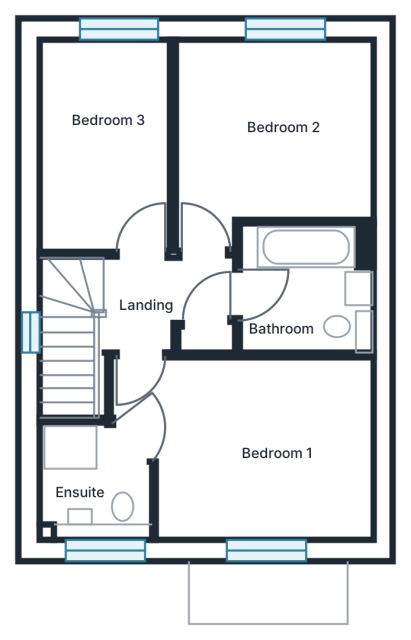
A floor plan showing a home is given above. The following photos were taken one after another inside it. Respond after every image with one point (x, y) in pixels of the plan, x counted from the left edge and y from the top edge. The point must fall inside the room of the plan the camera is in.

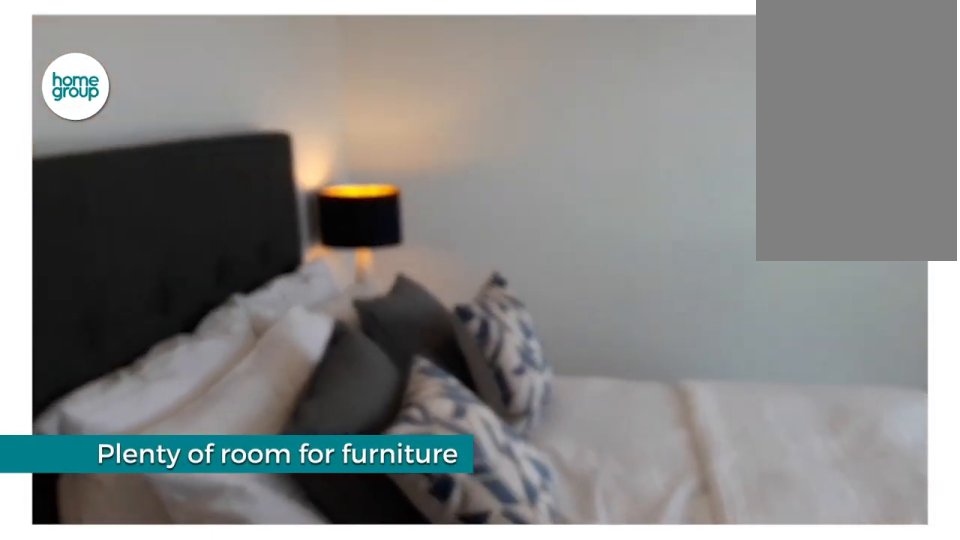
(248, 452)
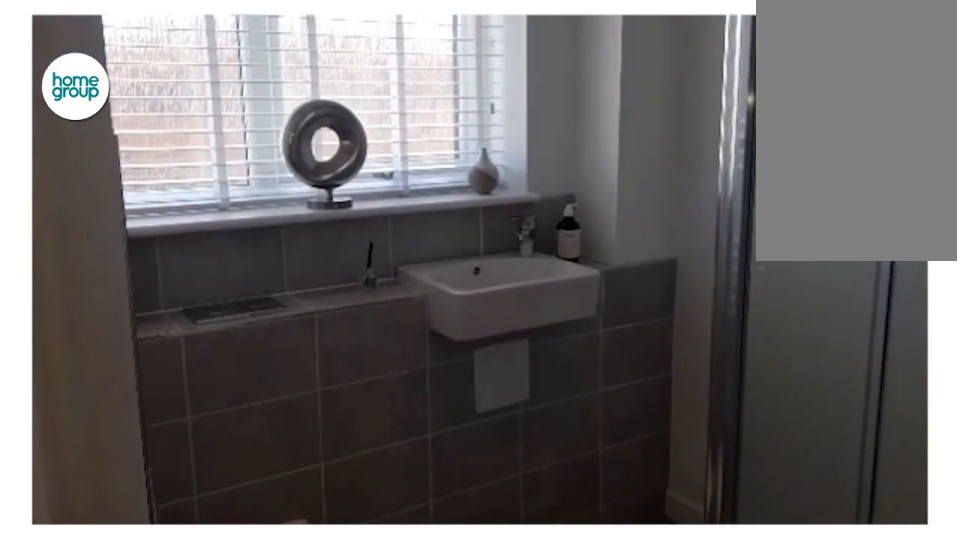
(95, 483)
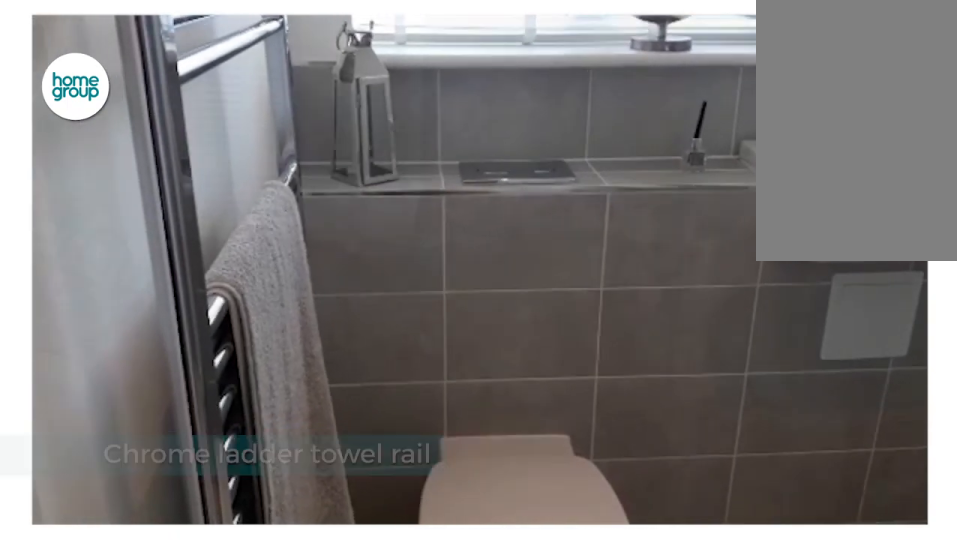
(95, 483)
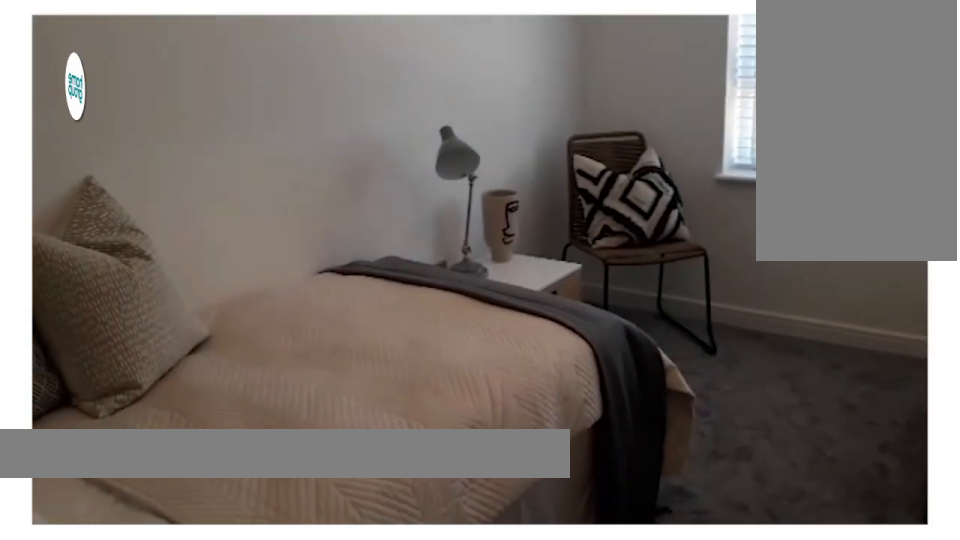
(106, 147)
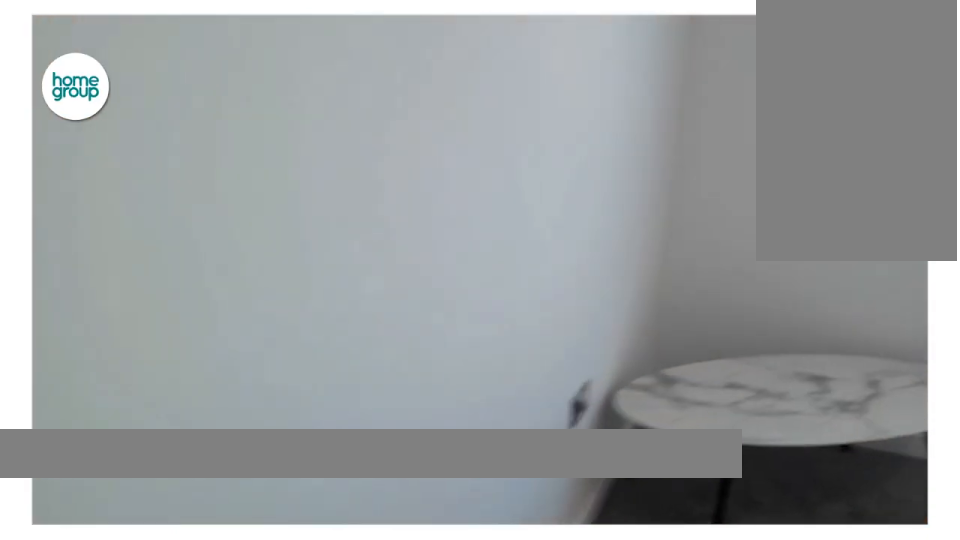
(271, 137)
